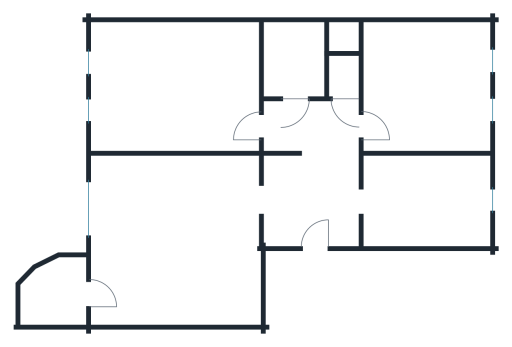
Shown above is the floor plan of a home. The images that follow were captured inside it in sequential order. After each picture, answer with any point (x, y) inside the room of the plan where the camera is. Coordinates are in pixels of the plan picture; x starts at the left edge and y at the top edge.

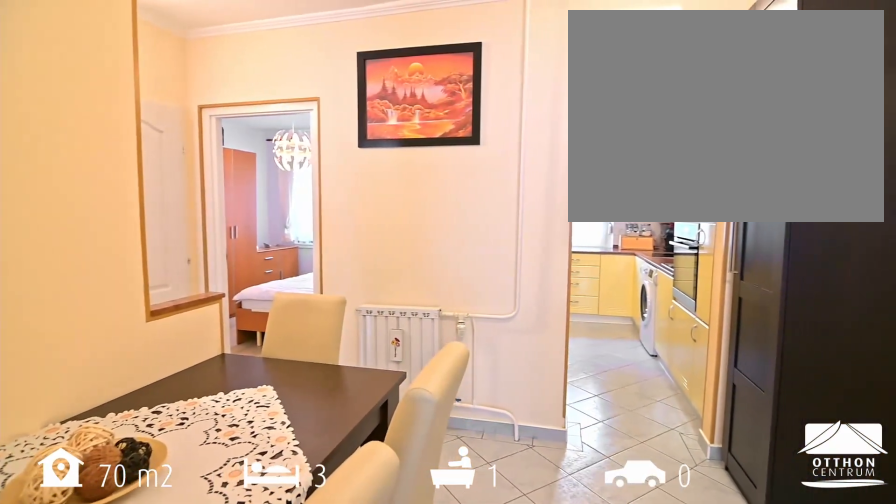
(310, 192)
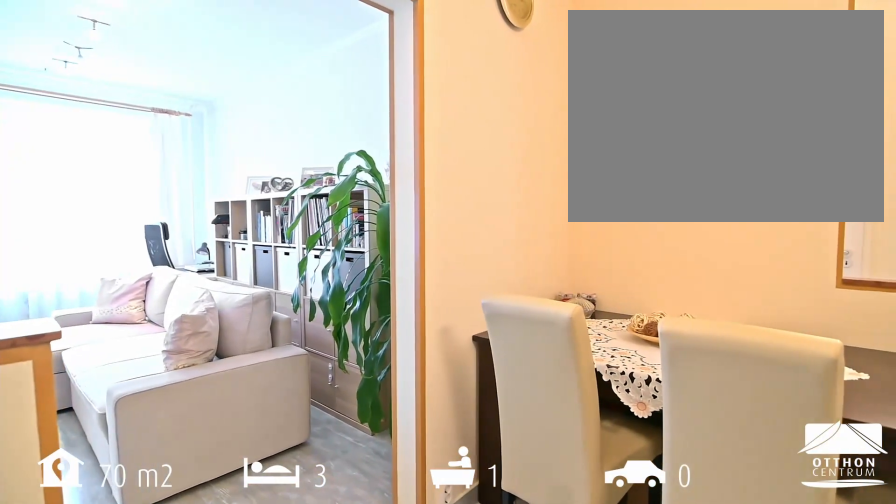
(310, 192)
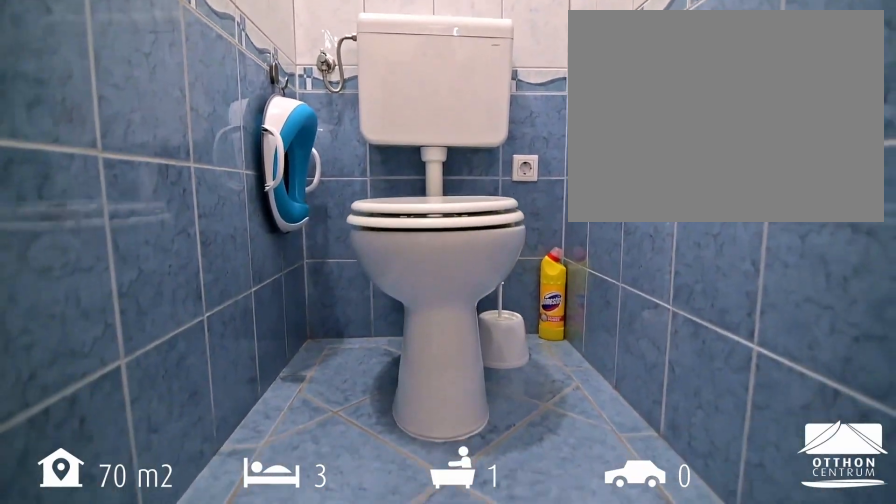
(344, 74)
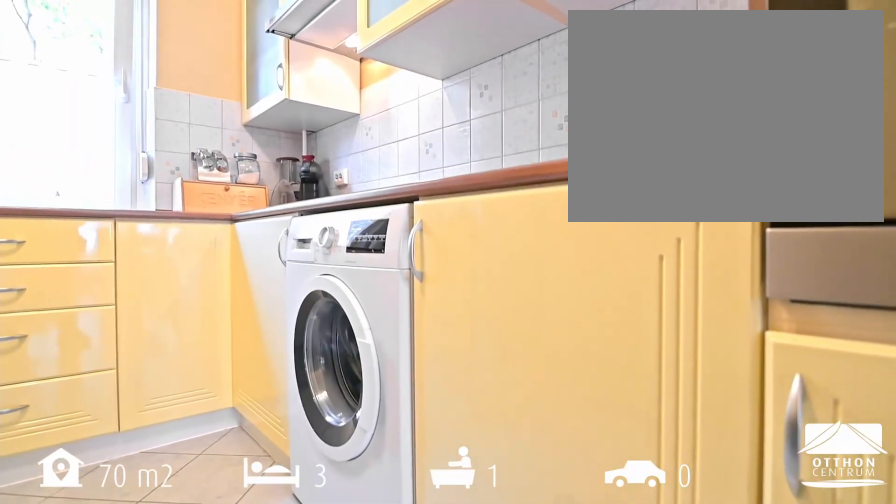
(424, 198)
